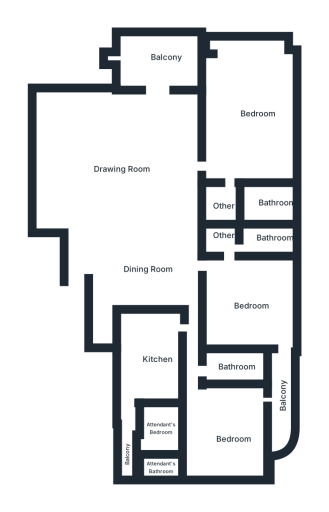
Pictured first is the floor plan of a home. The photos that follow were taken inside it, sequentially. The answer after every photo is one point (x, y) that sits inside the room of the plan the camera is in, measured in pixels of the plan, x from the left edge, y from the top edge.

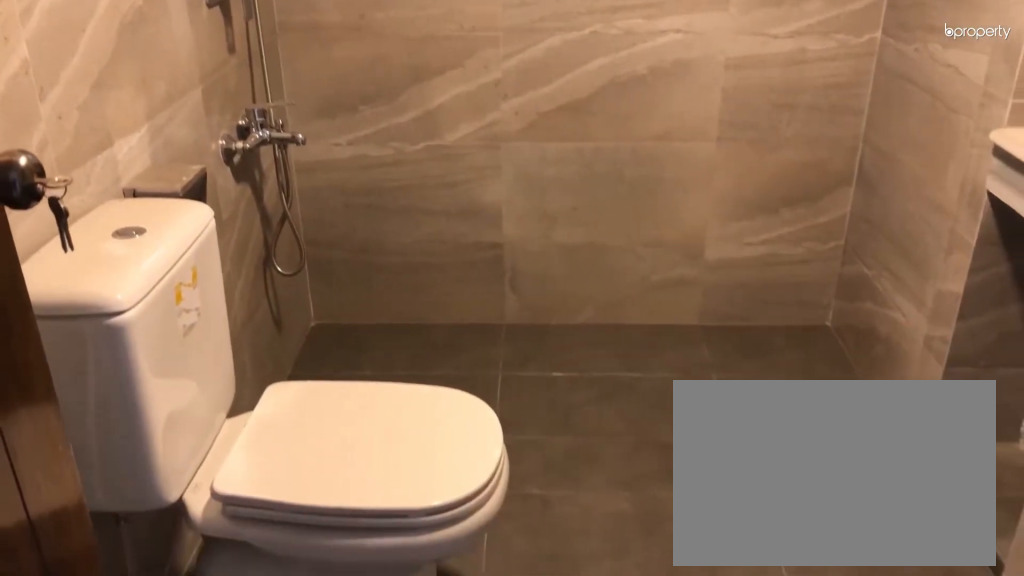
(250, 203)
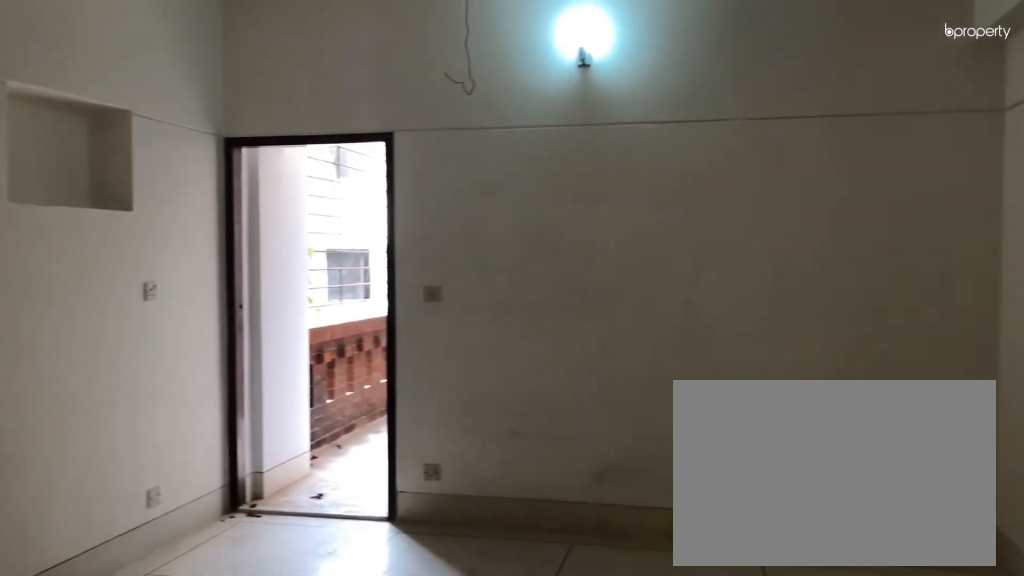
(252, 304)
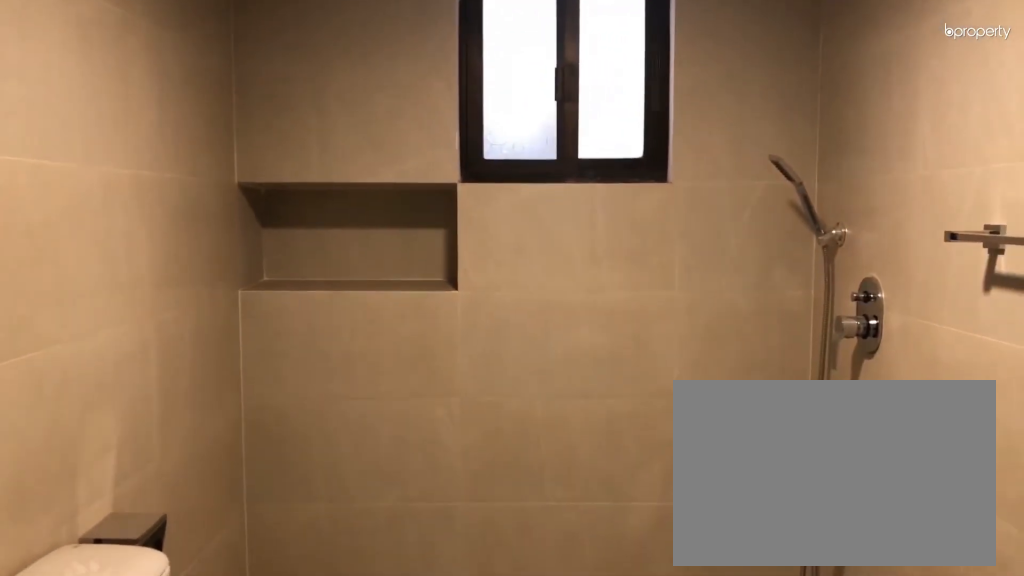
(268, 238)
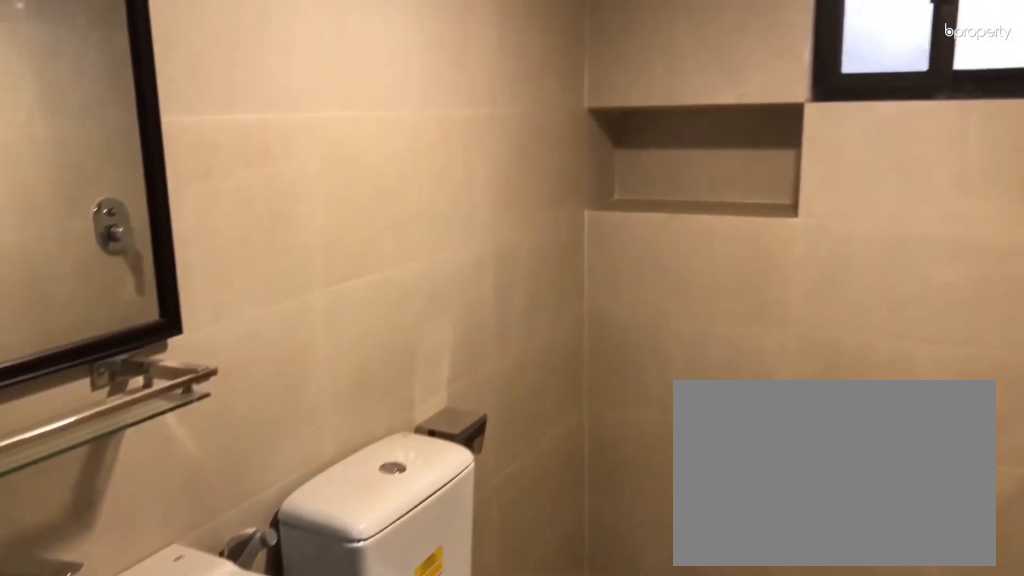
(268, 238)
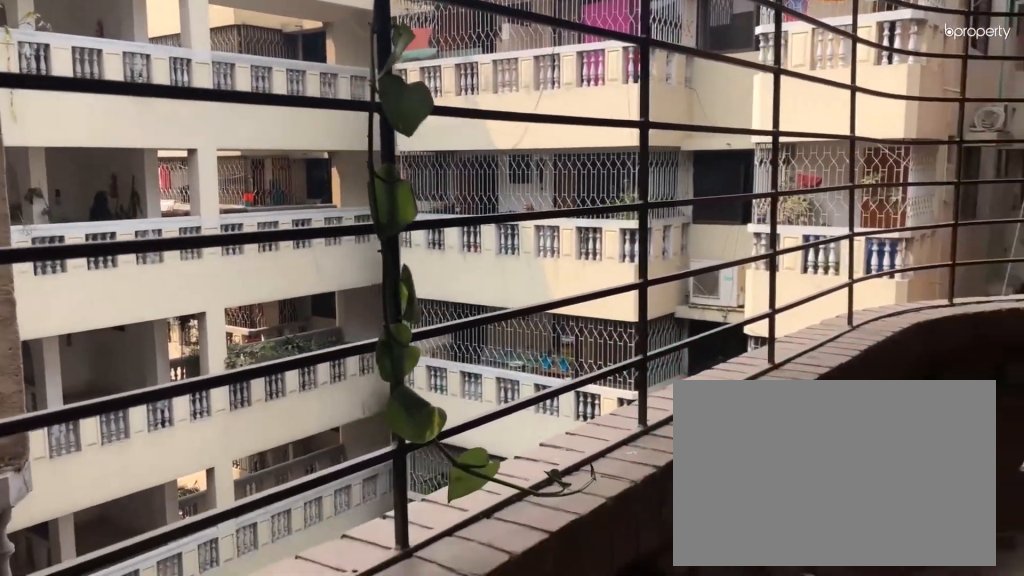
(279, 392)
